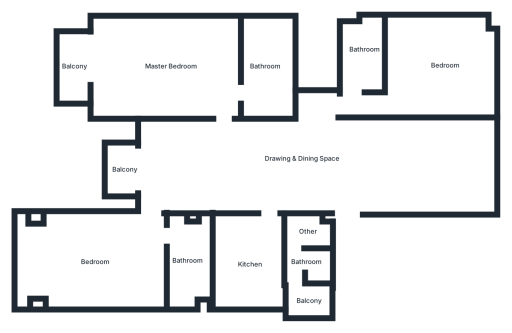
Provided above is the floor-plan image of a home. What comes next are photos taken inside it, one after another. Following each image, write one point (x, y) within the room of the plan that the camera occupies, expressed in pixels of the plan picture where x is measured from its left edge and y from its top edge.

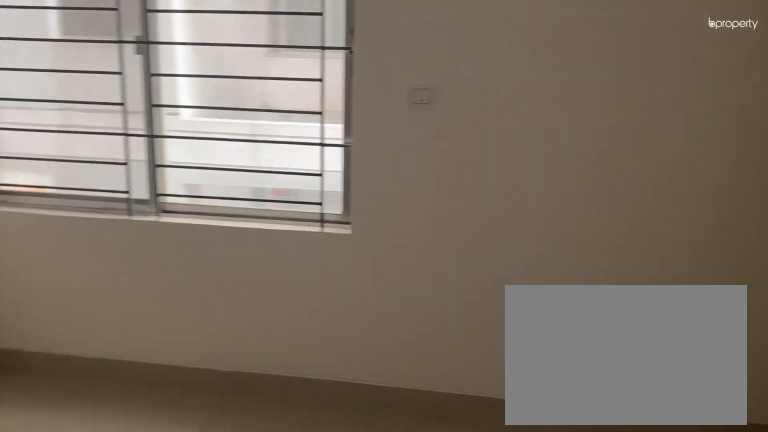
(425, 66)
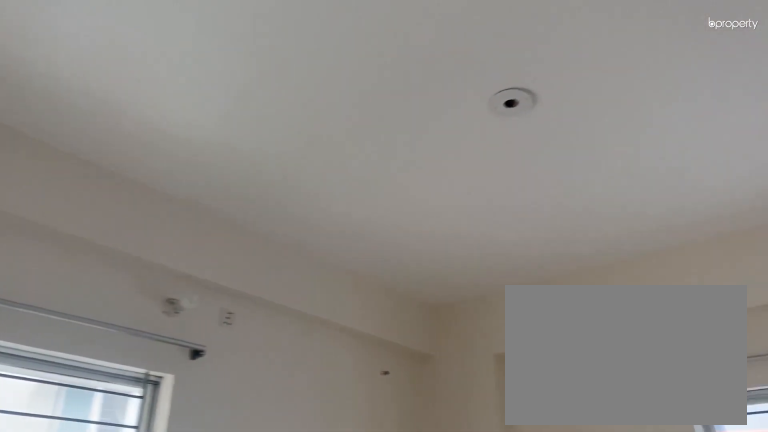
(425, 66)
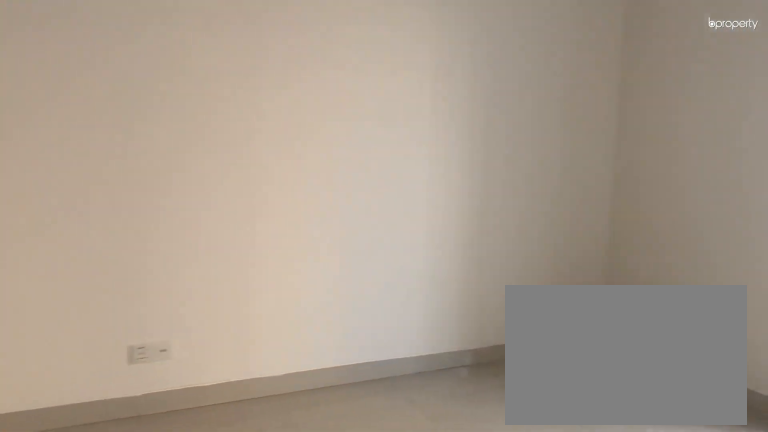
(178, 65)
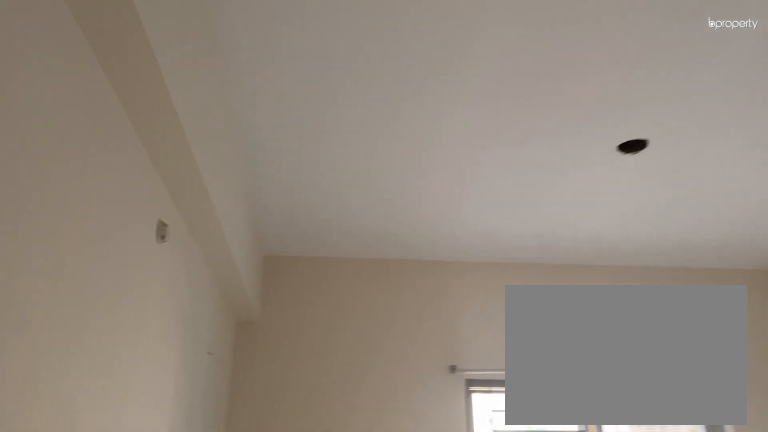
(178, 65)
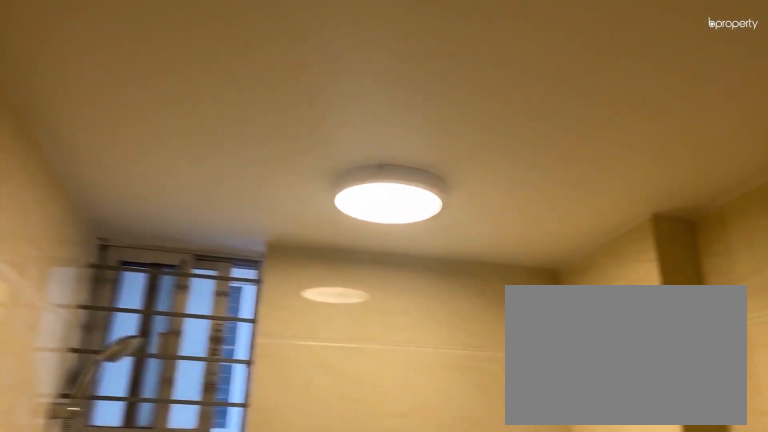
(261, 66)
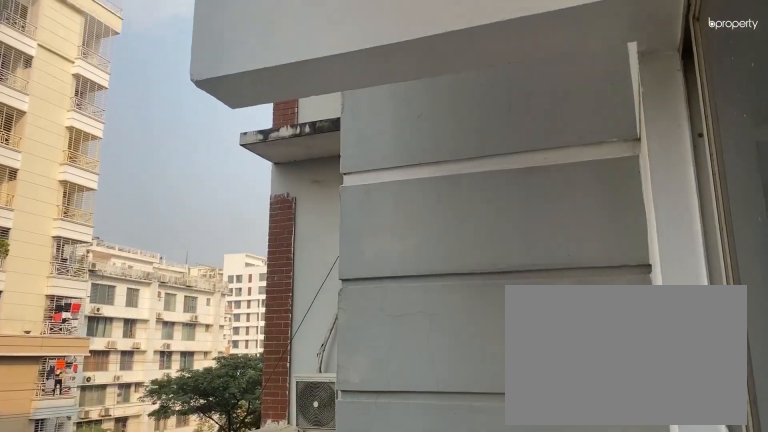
(75, 64)
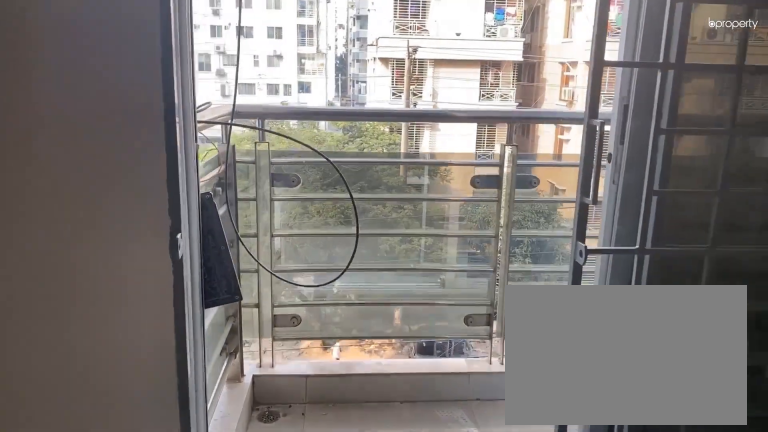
(184, 172)
